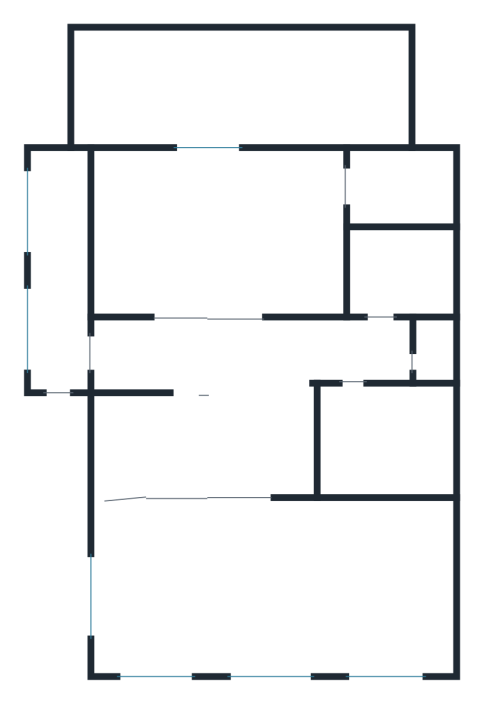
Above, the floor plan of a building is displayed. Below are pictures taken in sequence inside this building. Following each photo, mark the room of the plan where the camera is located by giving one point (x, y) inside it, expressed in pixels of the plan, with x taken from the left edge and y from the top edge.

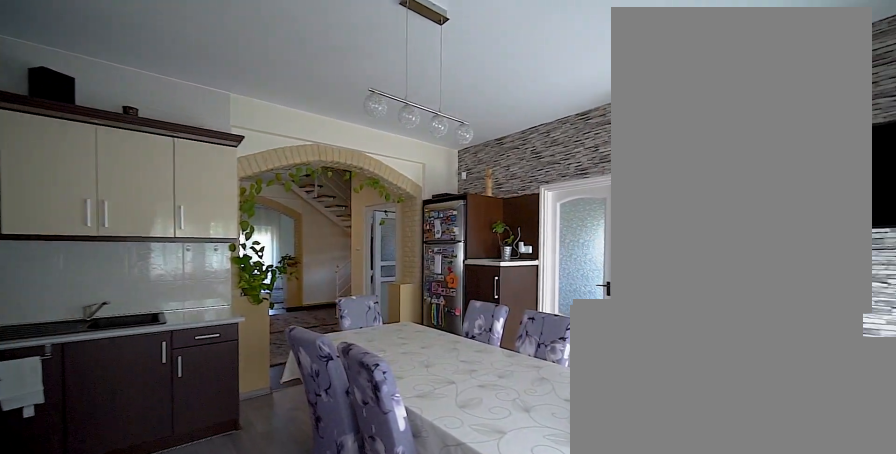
(222, 245)
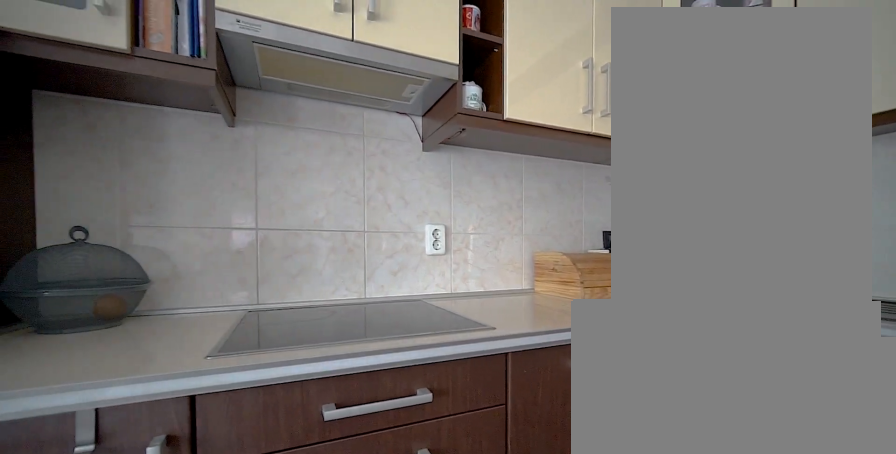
(222, 245)
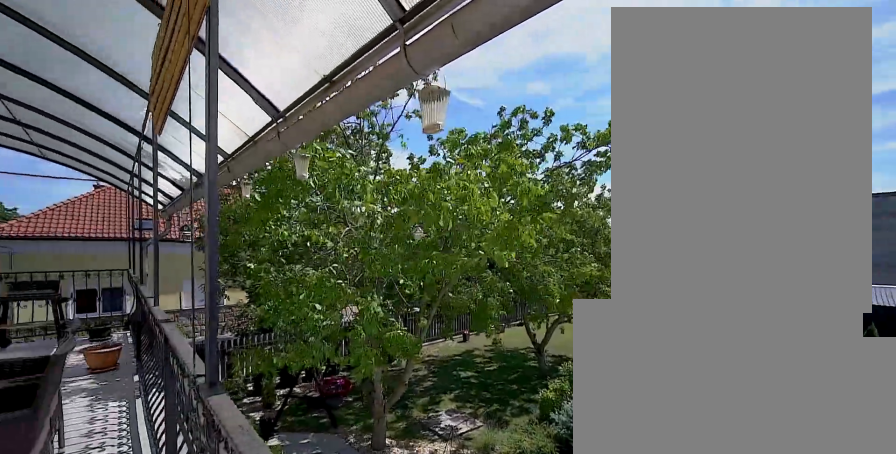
(256, 82)
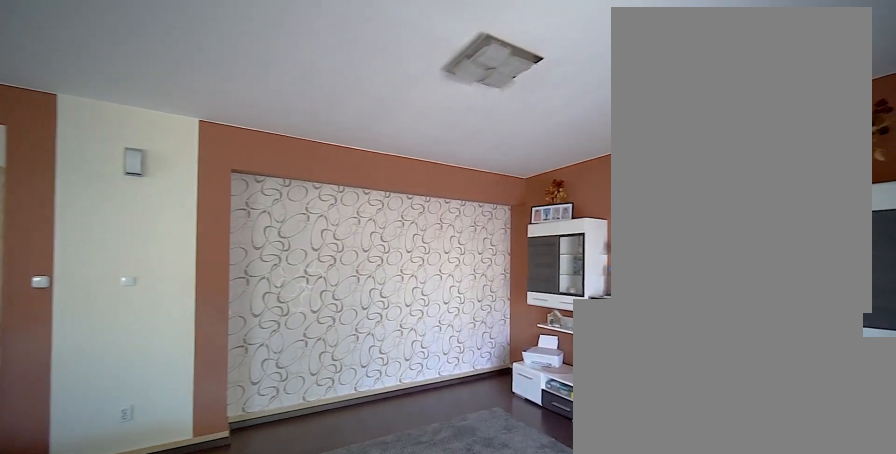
(281, 587)
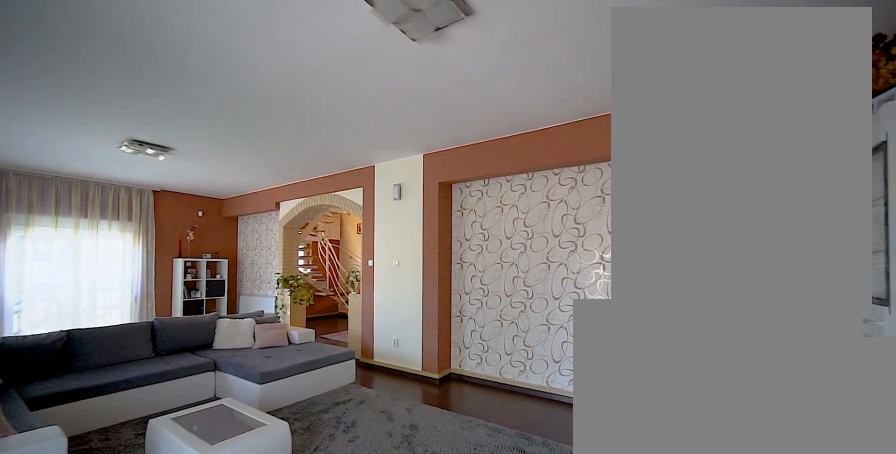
(280, 587)
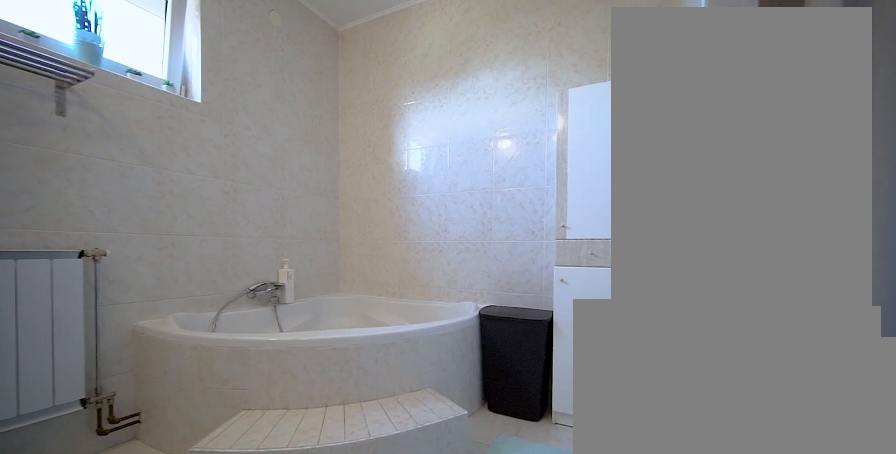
(391, 436)
